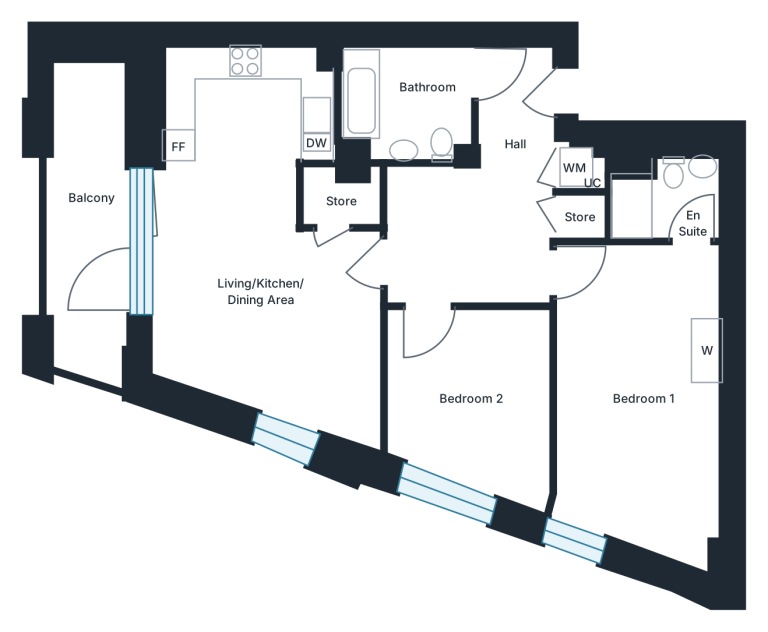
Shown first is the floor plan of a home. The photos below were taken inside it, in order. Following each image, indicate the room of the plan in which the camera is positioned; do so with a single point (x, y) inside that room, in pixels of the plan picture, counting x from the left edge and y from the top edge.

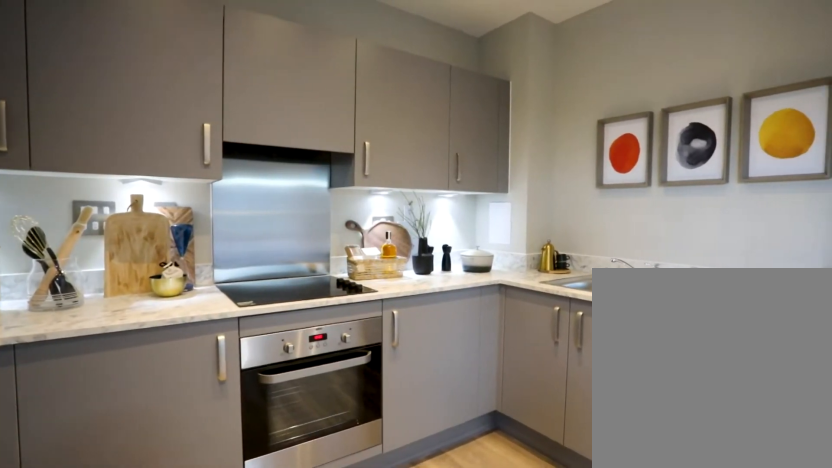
(265, 243)
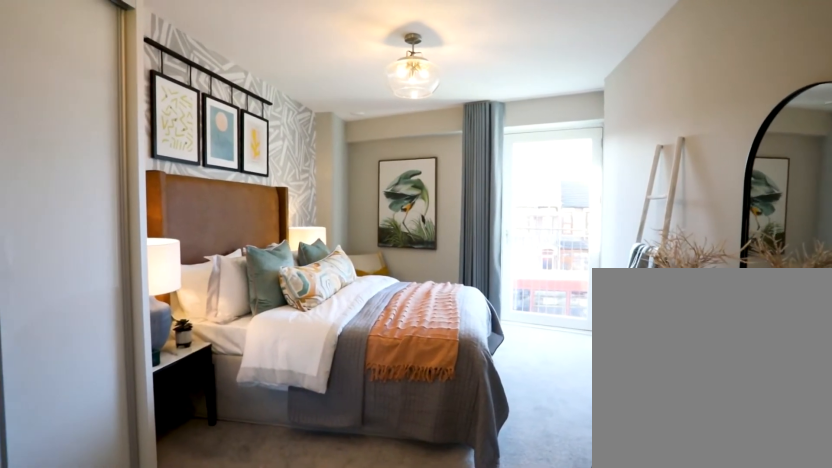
(645, 369)
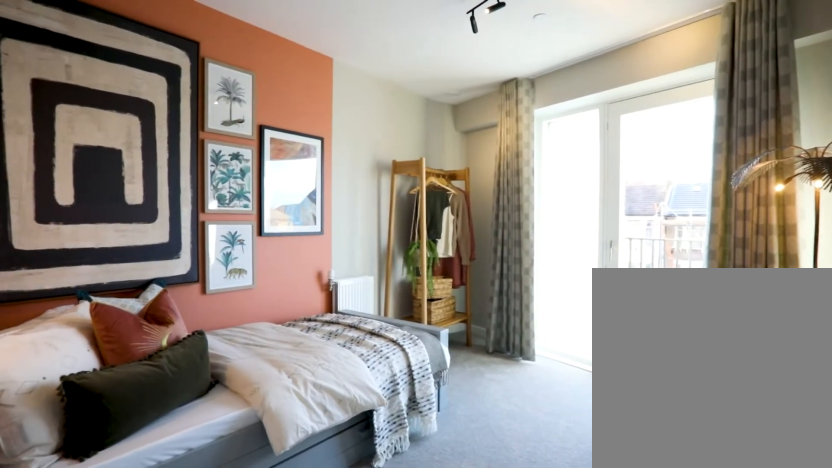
(473, 402)
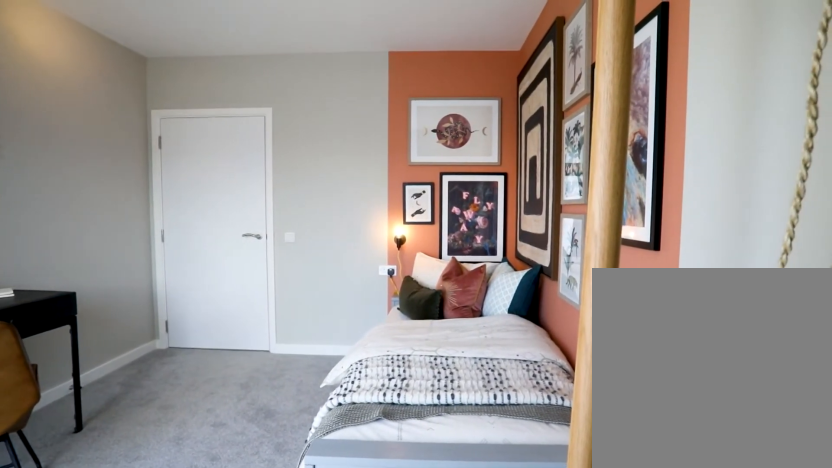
(473, 401)
